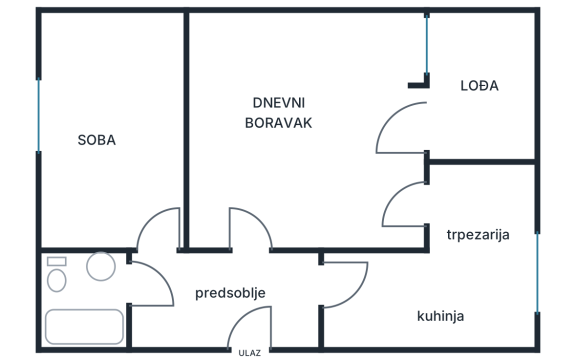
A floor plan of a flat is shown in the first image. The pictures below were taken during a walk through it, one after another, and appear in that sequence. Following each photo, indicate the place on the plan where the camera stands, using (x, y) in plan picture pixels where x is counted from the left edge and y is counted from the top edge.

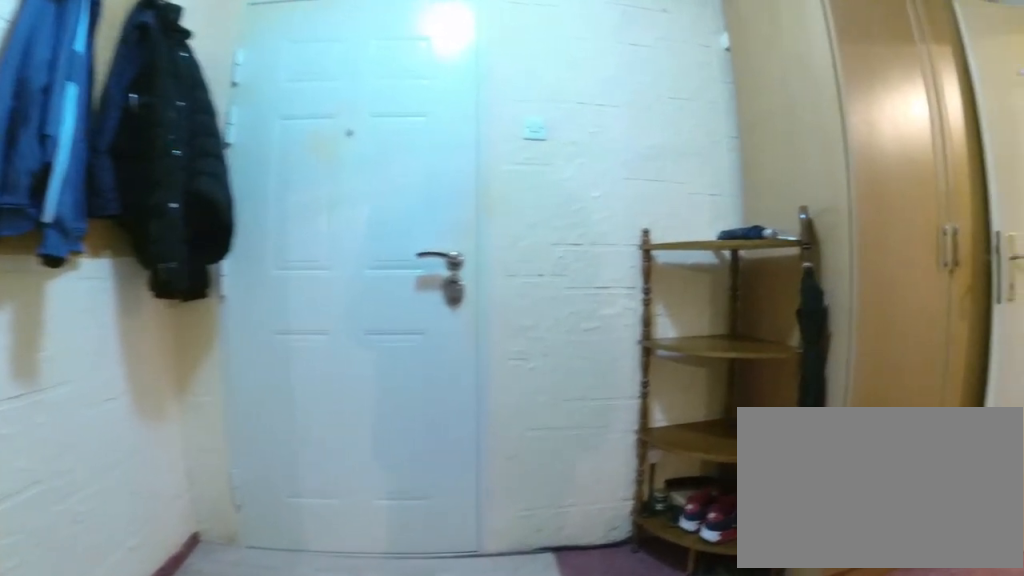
(251, 268)
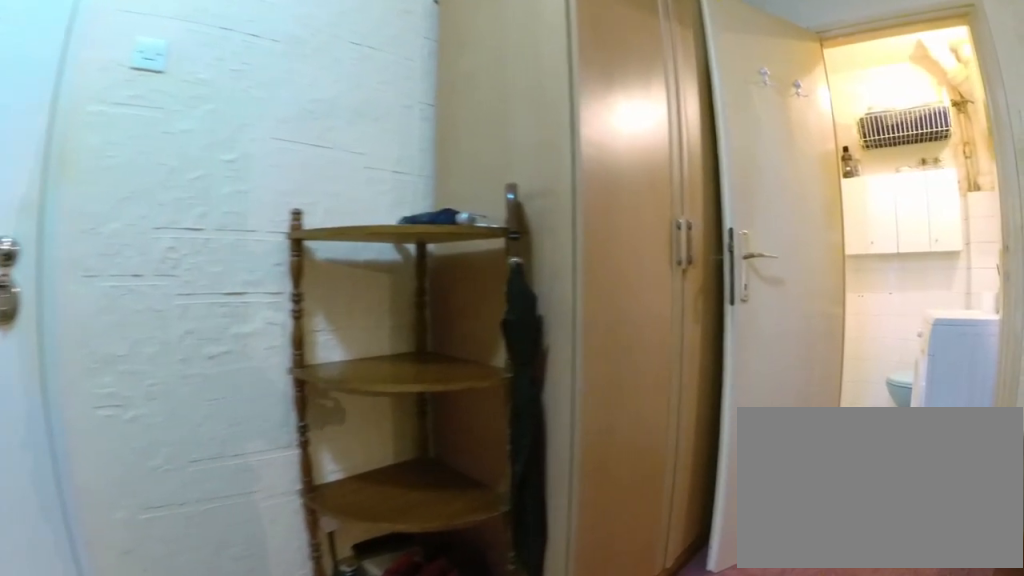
(240, 280)
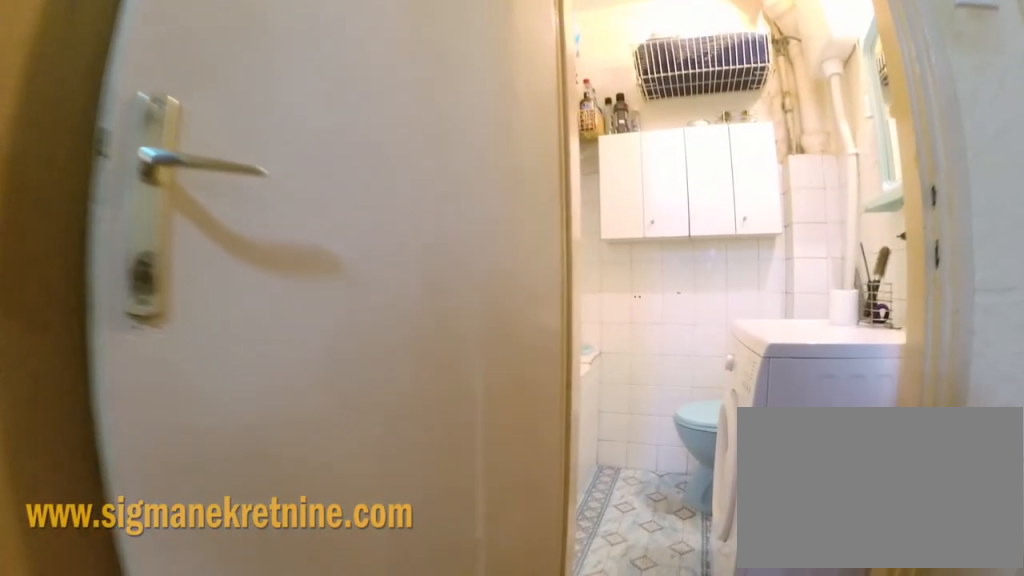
(179, 280)
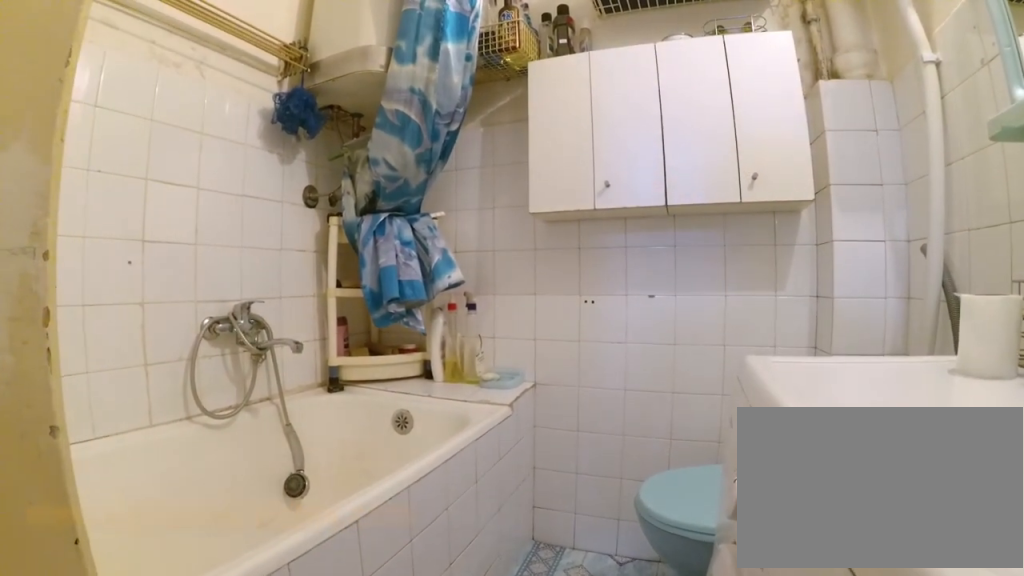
(138, 280)
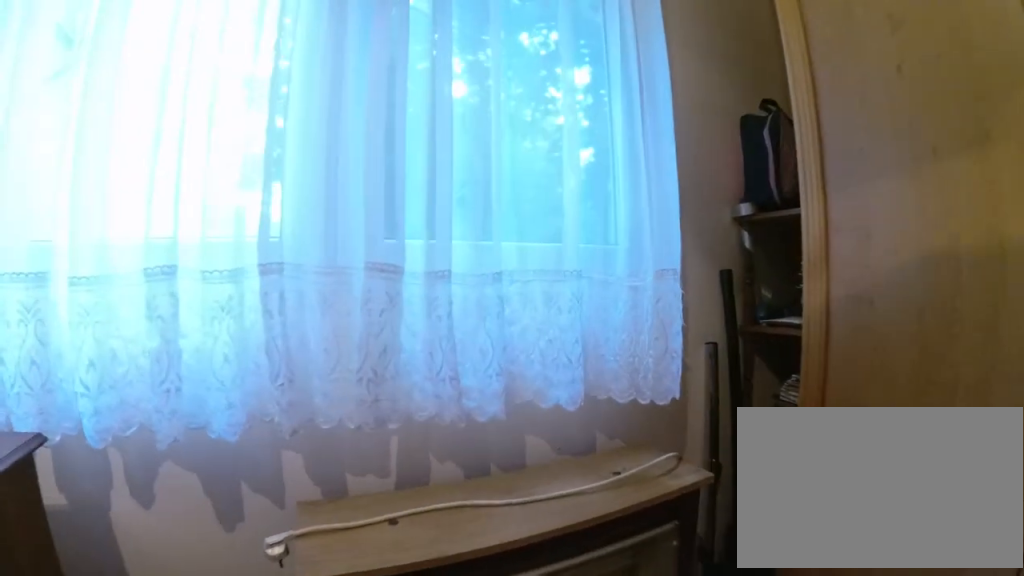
(87, 117)
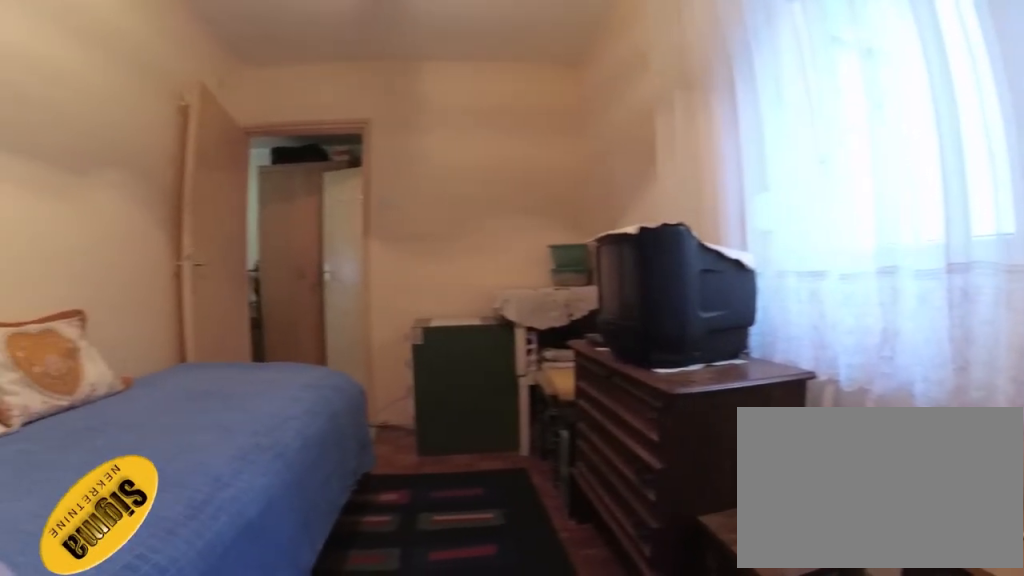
(84, 88)
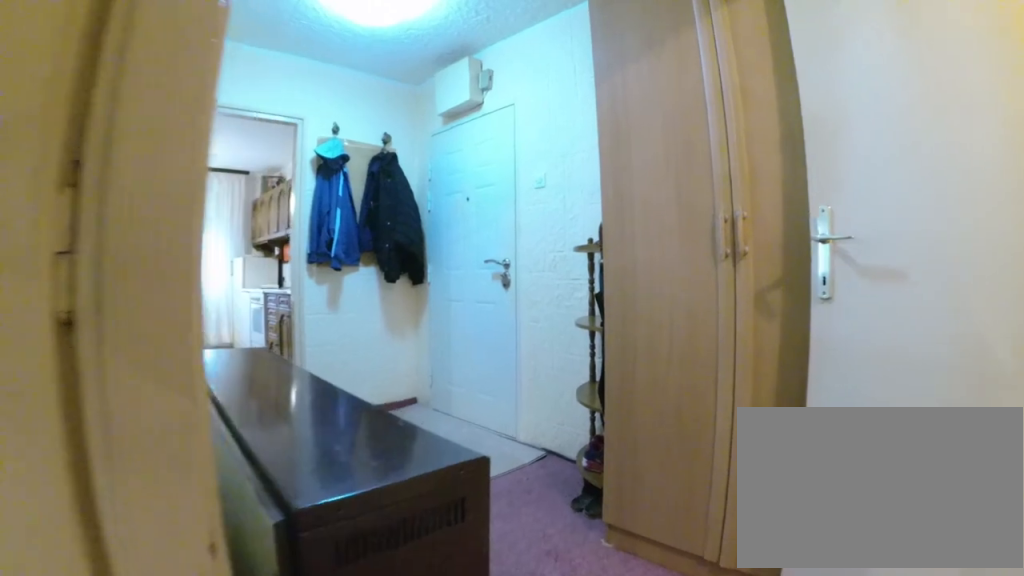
(154, 228)
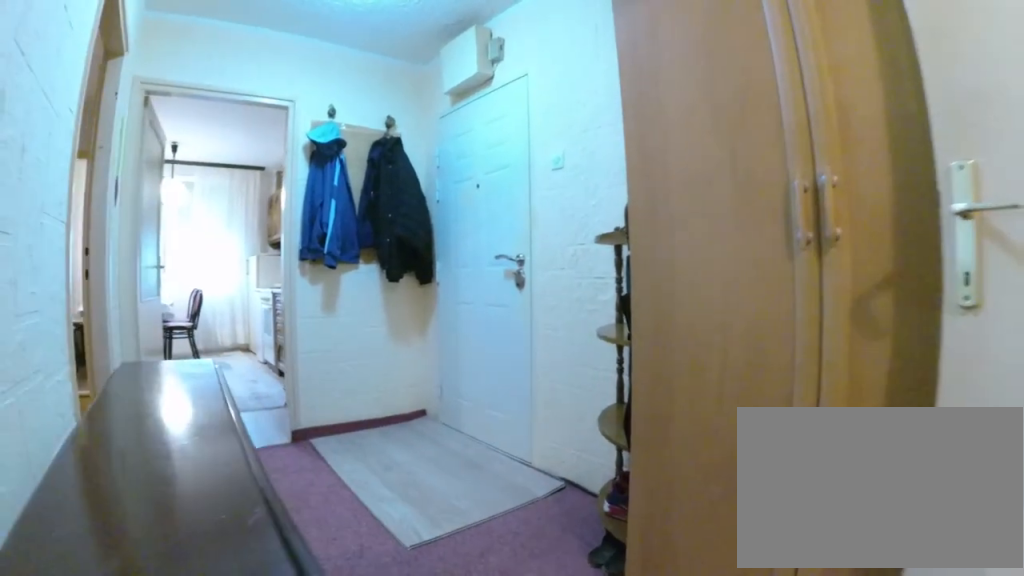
(161, 257)
